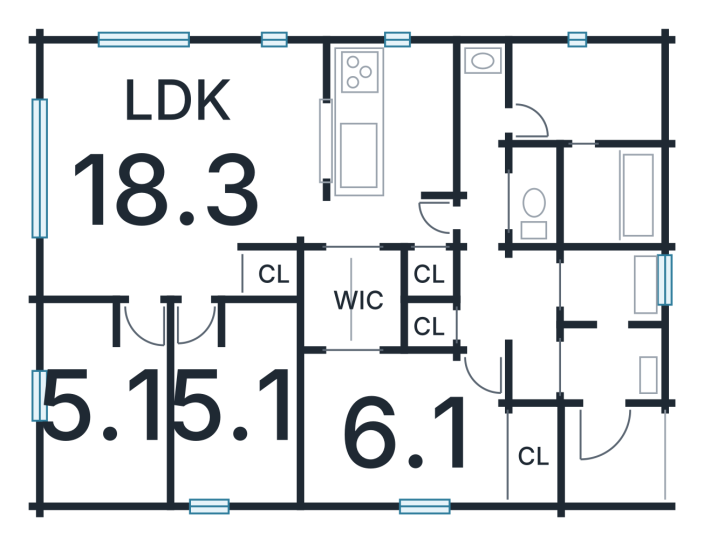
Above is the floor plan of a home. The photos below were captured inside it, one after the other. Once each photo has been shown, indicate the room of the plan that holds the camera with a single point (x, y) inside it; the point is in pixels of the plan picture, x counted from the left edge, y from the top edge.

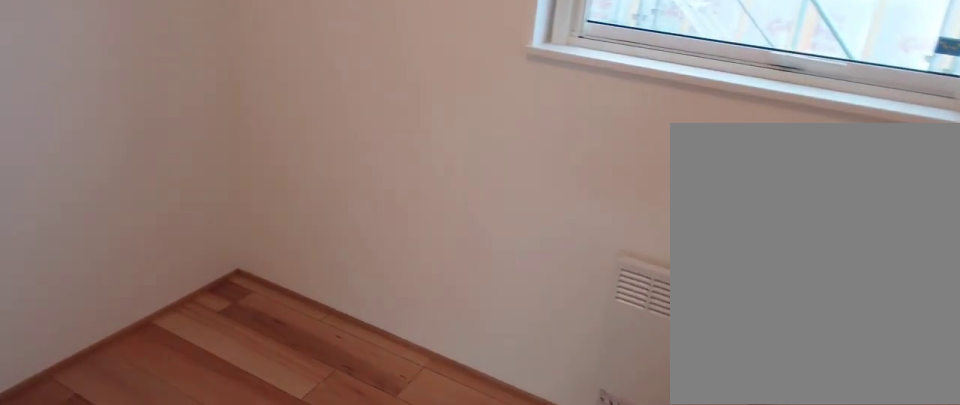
(229, 404)
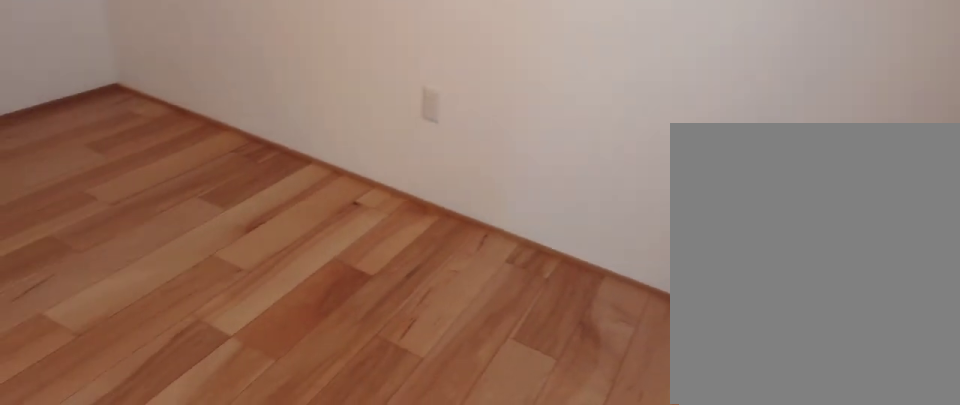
(229, 404)
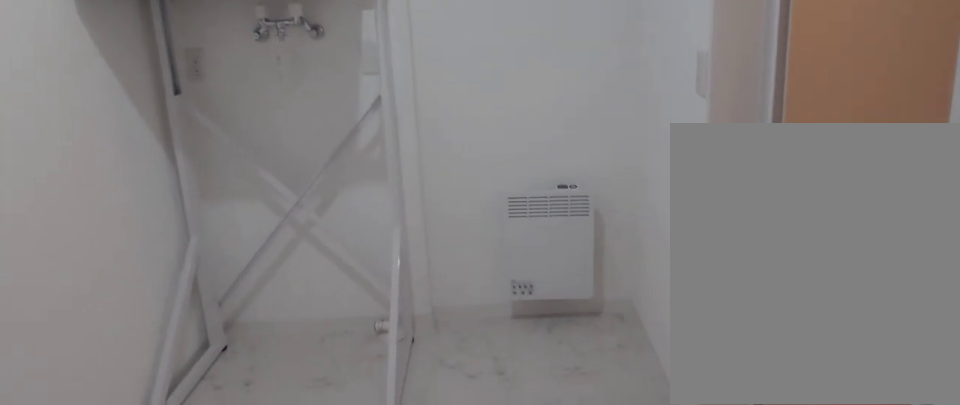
(578, 87)
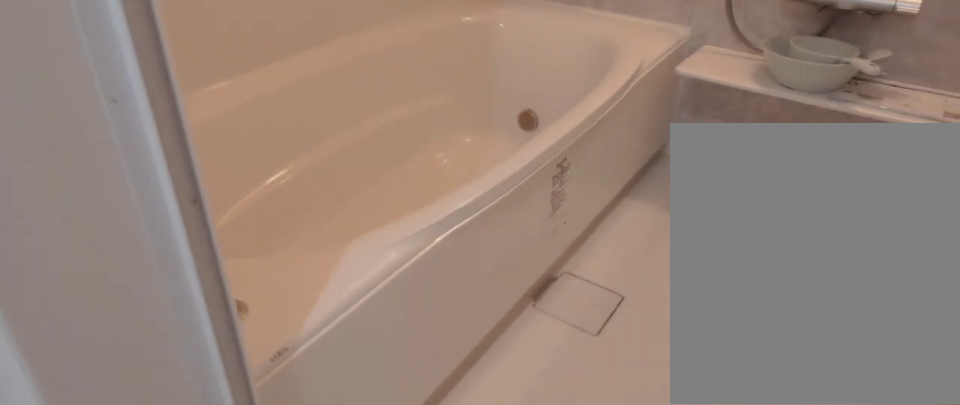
(608, 197)
